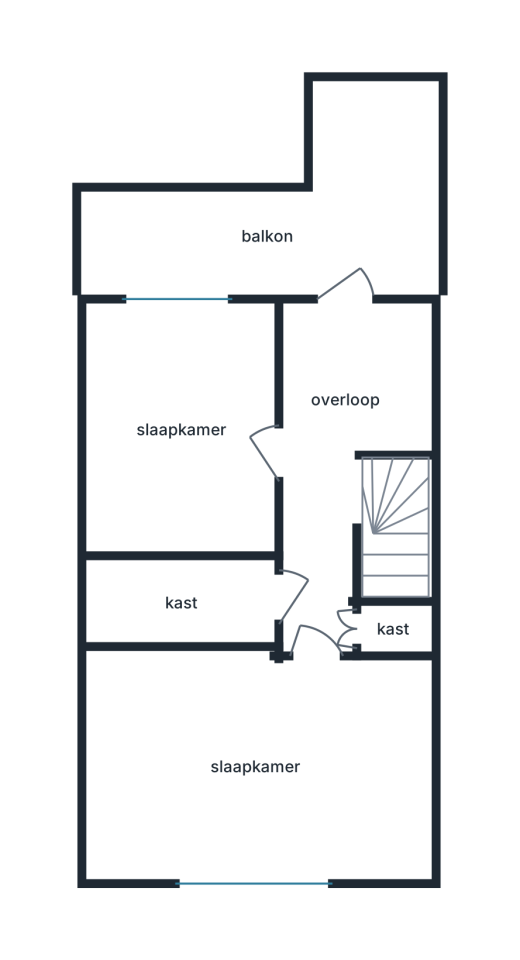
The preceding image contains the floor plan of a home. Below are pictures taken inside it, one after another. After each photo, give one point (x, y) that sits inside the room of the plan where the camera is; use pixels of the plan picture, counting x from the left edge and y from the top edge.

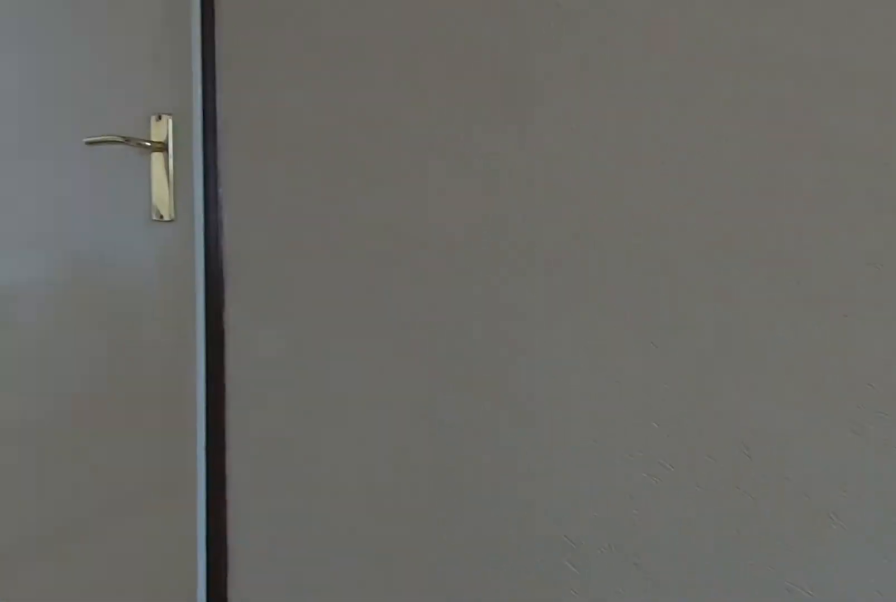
(319, 610)
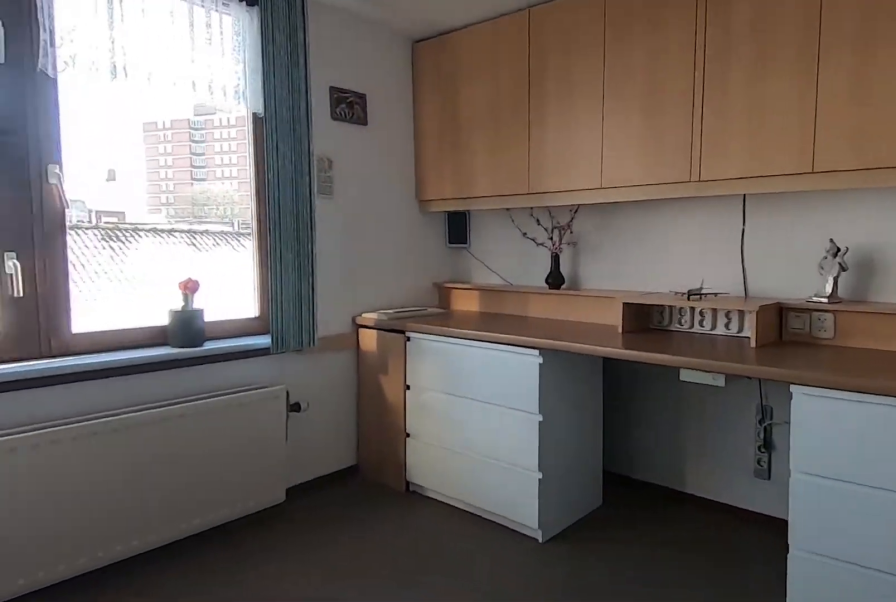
(249, 770)
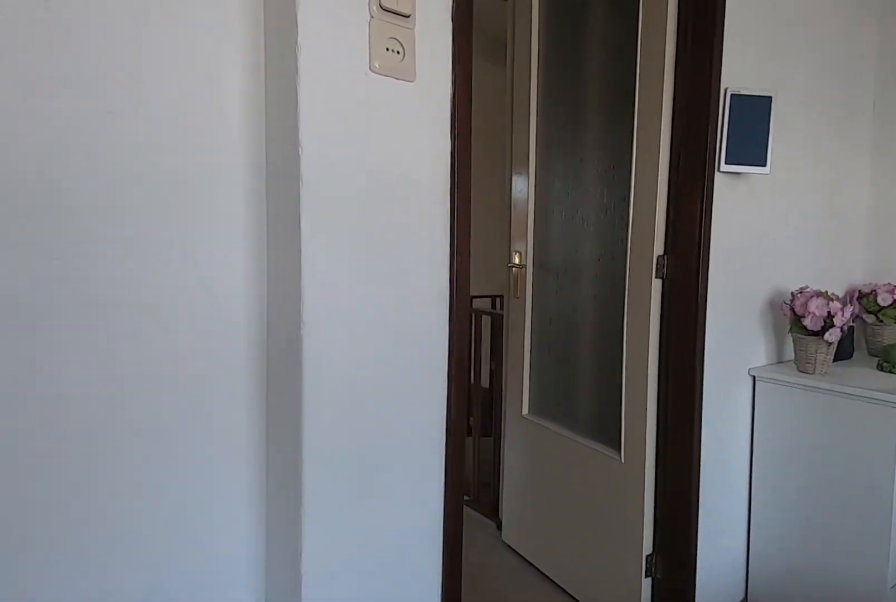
(249, 770)
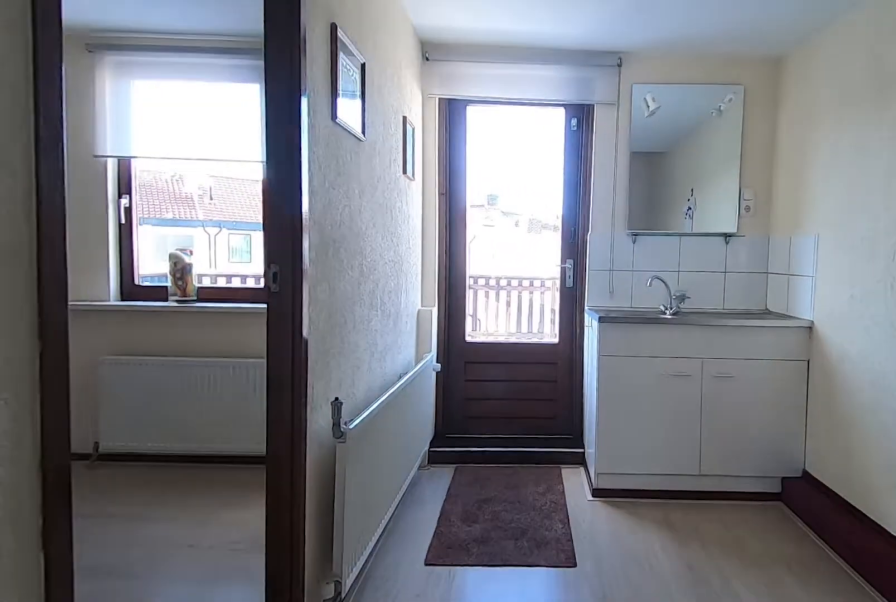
(319, 610)
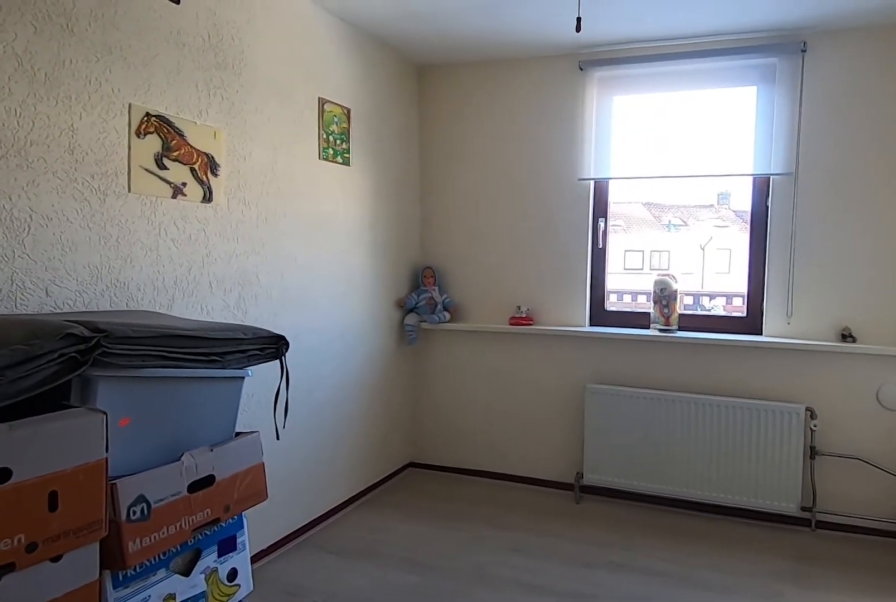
(144, 423)
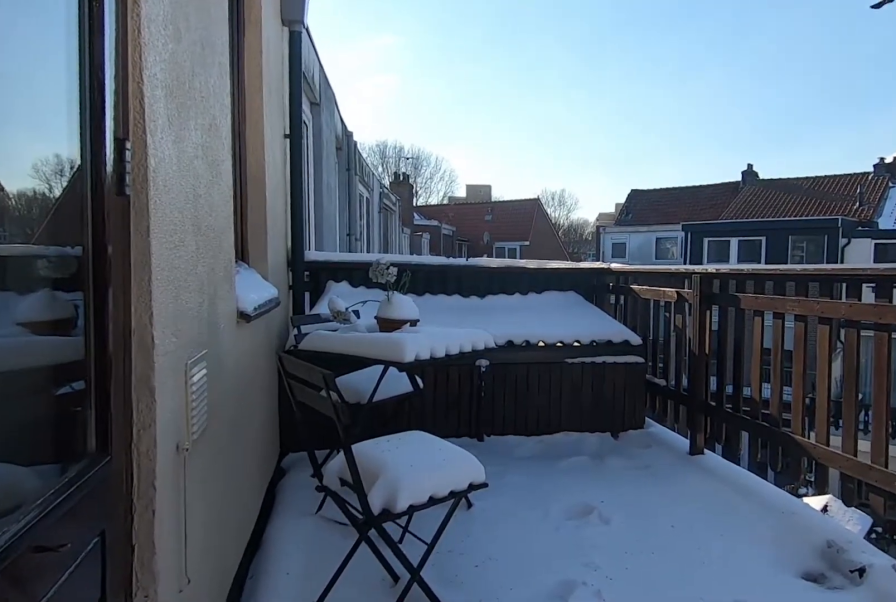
(294, 208)
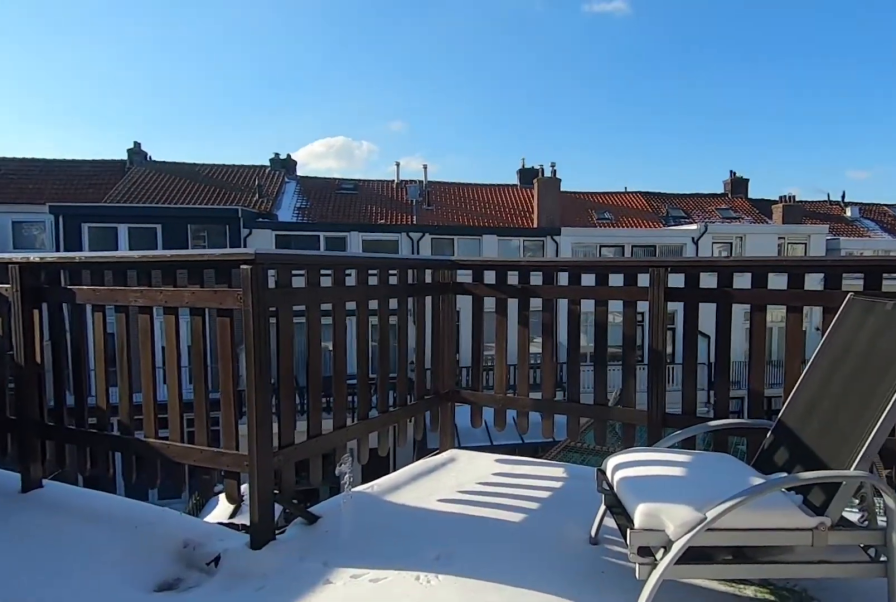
(294, 208)
